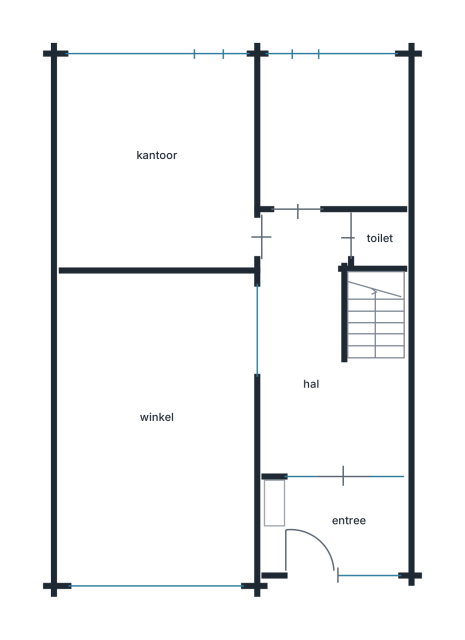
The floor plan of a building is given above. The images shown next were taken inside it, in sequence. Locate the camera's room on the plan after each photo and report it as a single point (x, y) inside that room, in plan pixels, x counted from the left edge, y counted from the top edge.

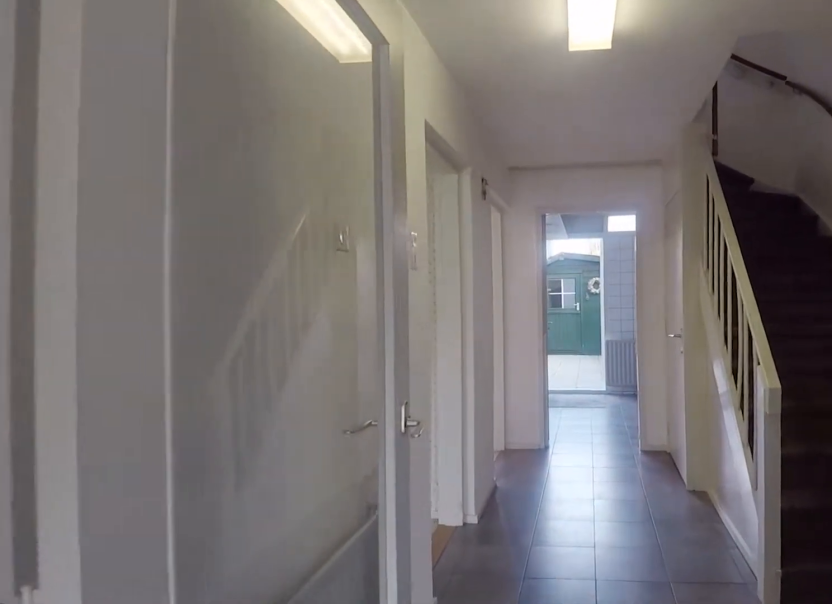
(328, 413)
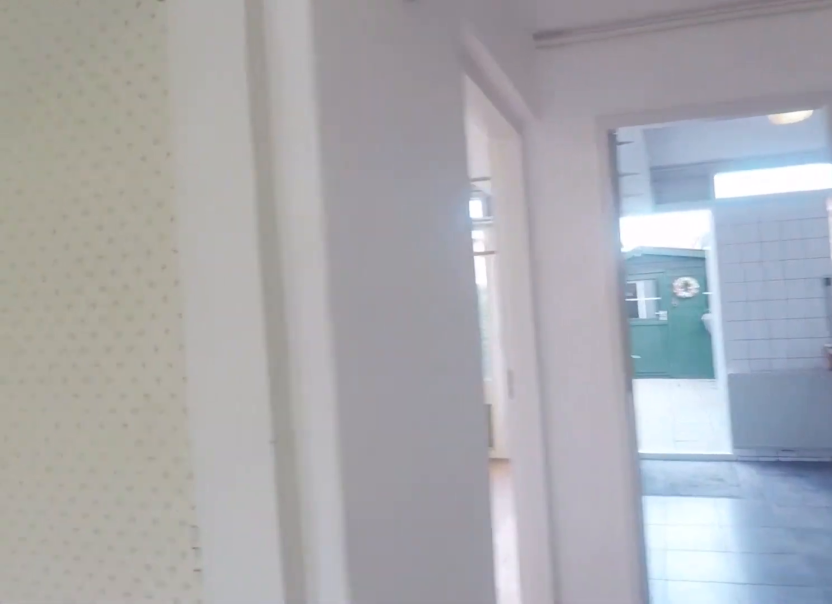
(328, 413)
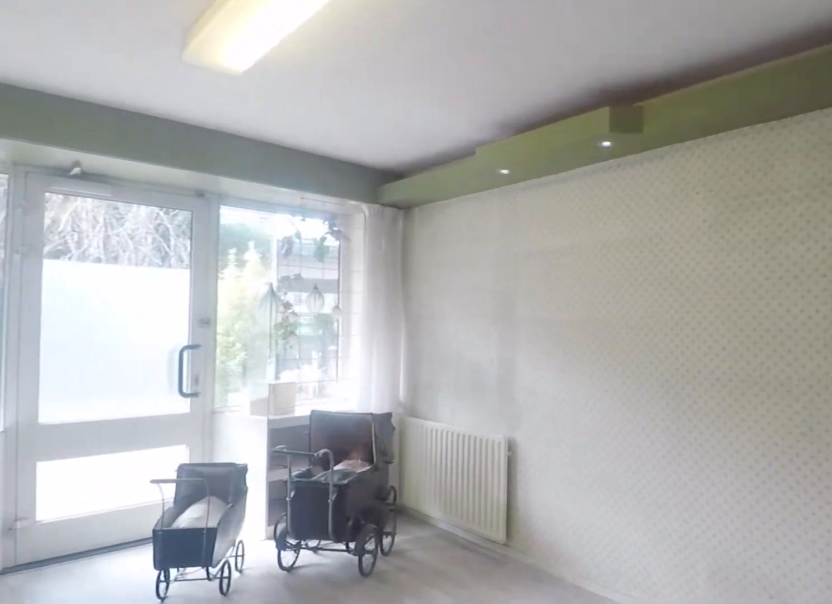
(155, 427)
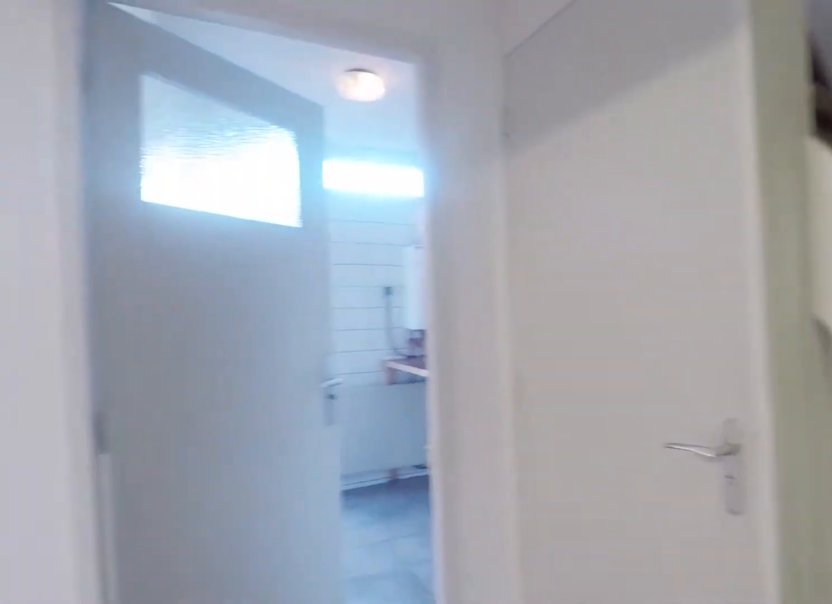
(328, 413)
